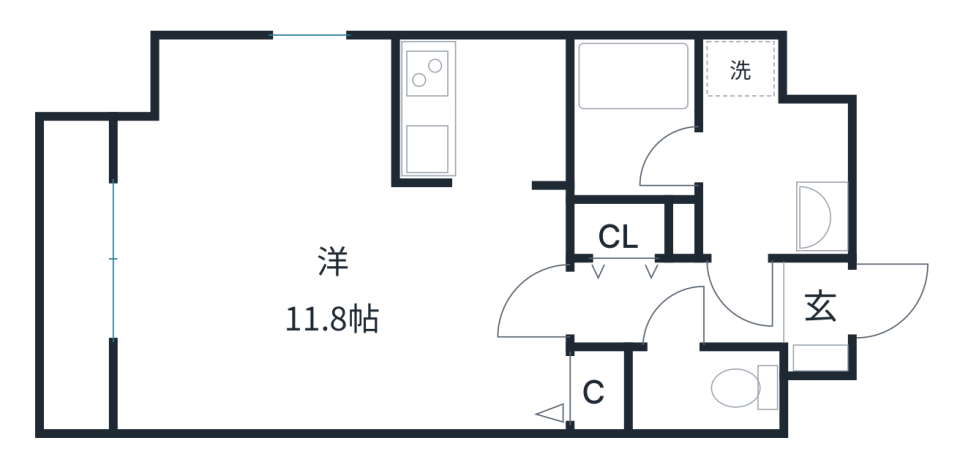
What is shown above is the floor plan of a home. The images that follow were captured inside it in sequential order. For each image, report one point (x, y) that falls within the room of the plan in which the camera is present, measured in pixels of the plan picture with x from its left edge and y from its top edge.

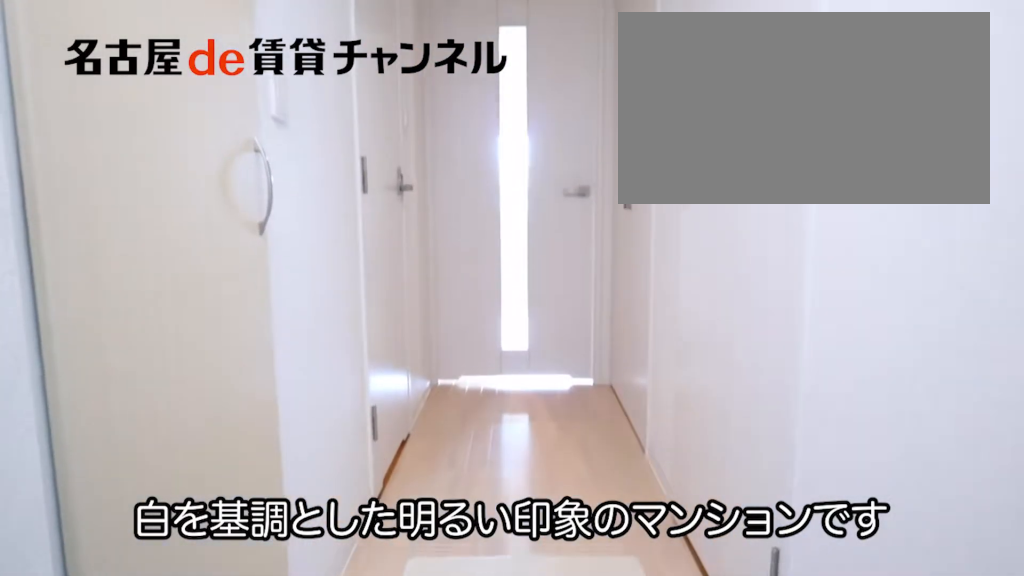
(822, 319)
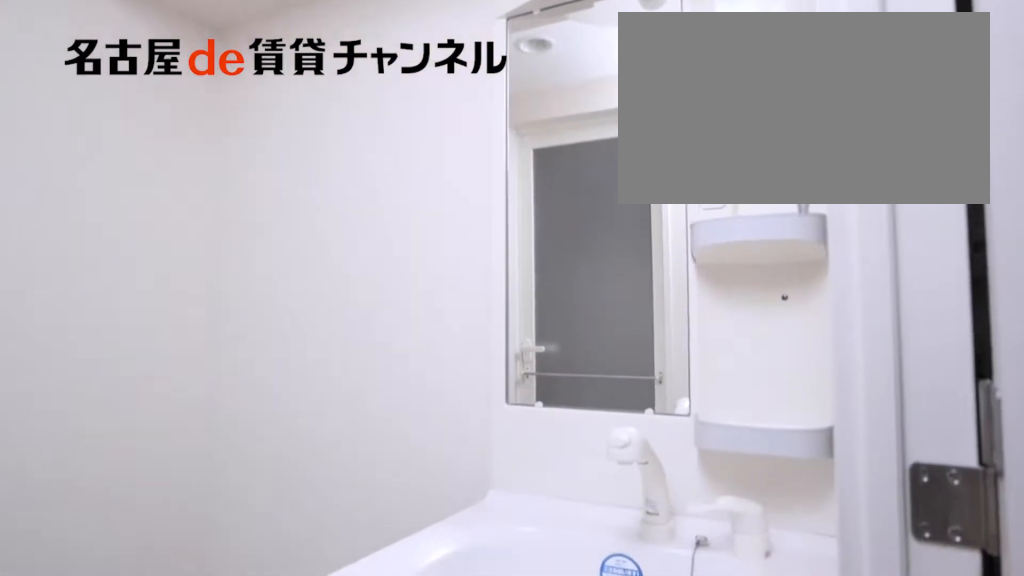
(771, 151)
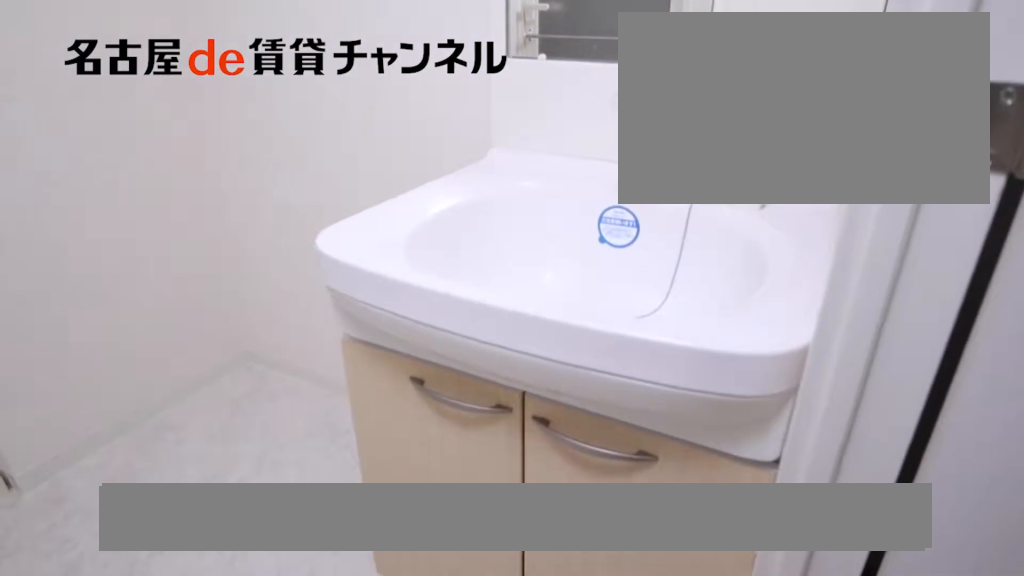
(771, 151)
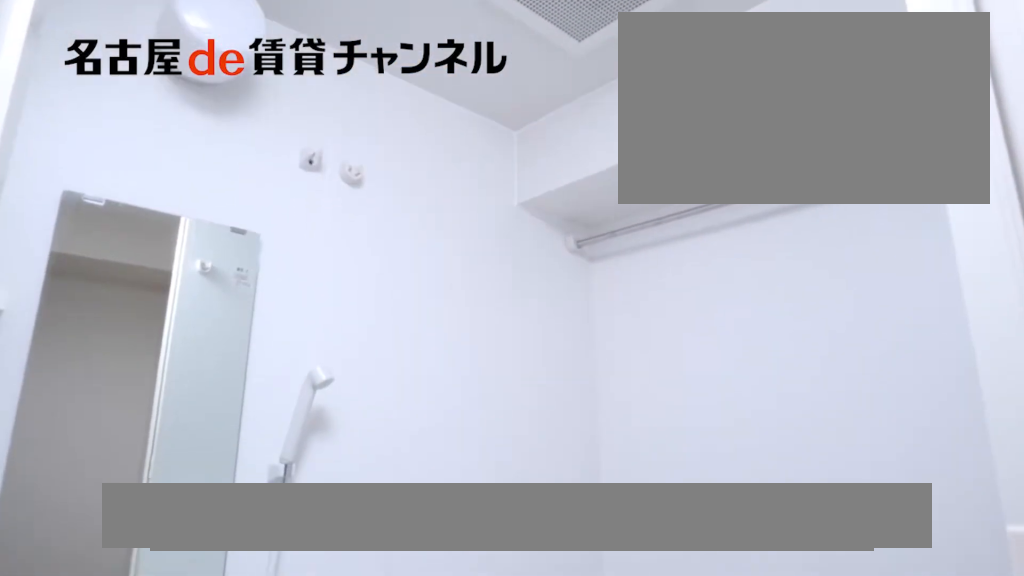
(633, 120)
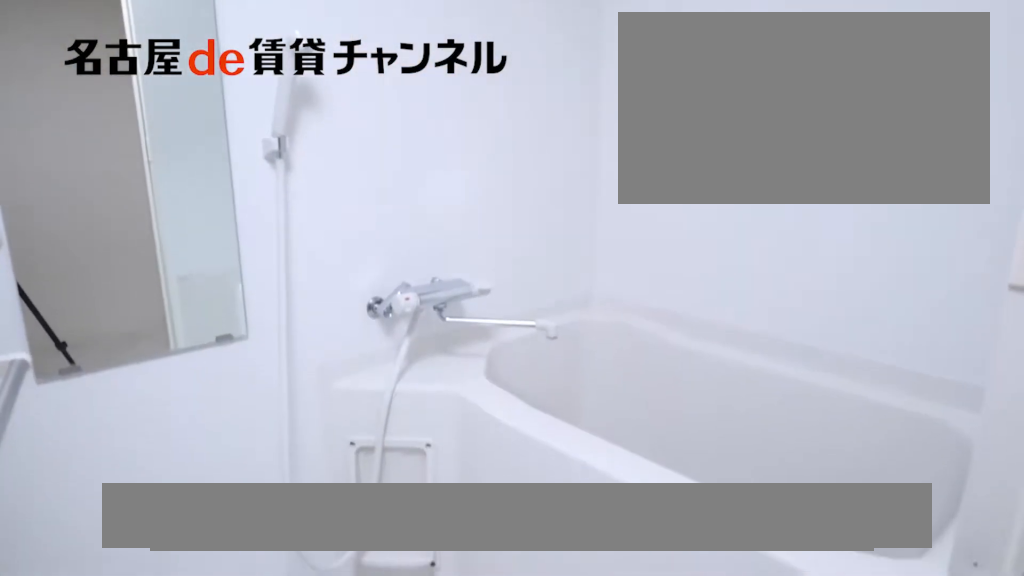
(633, 120)
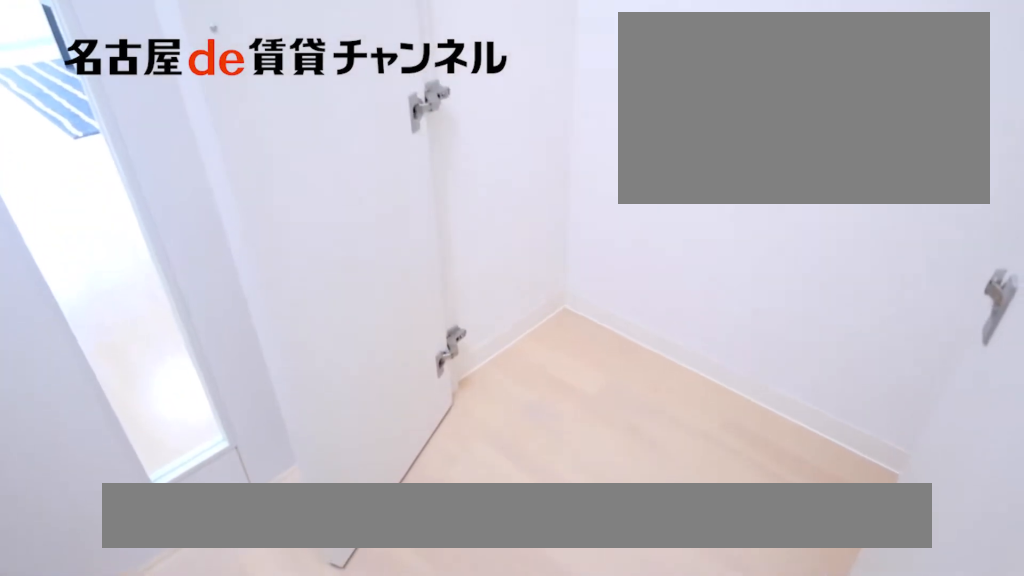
(622, 236)
